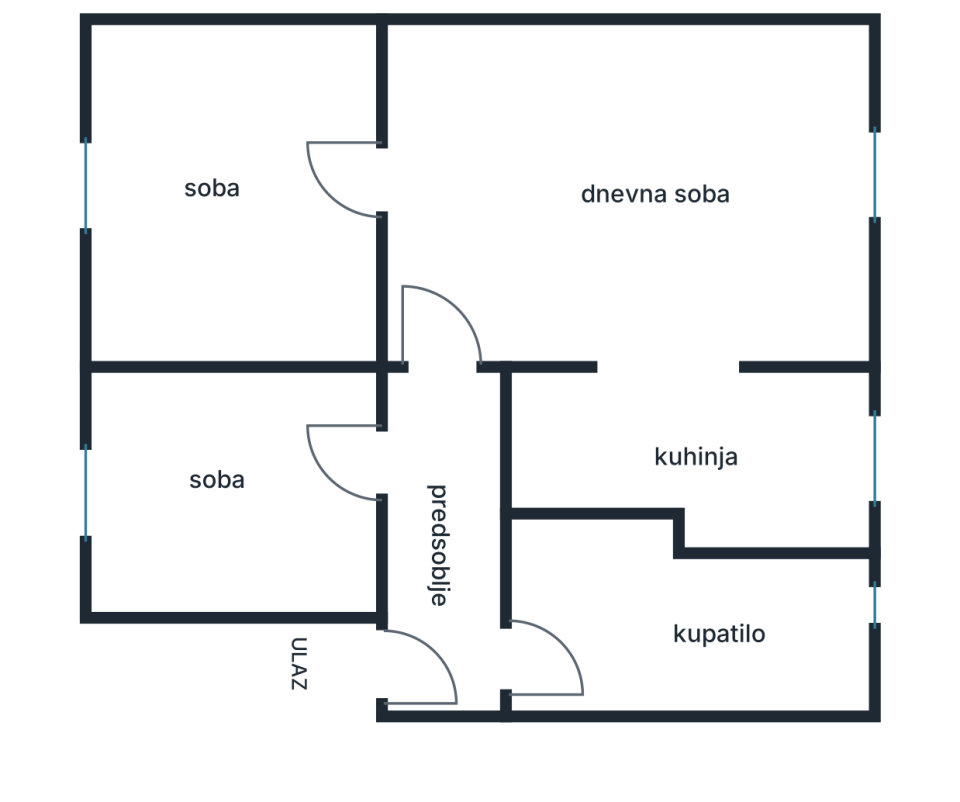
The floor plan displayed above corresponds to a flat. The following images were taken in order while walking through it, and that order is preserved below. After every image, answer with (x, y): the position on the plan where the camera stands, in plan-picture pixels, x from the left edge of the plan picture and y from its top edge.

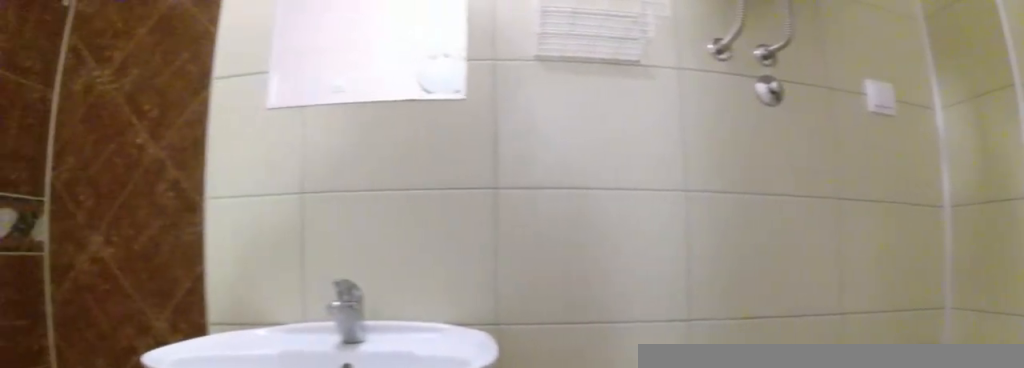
(783, 680)
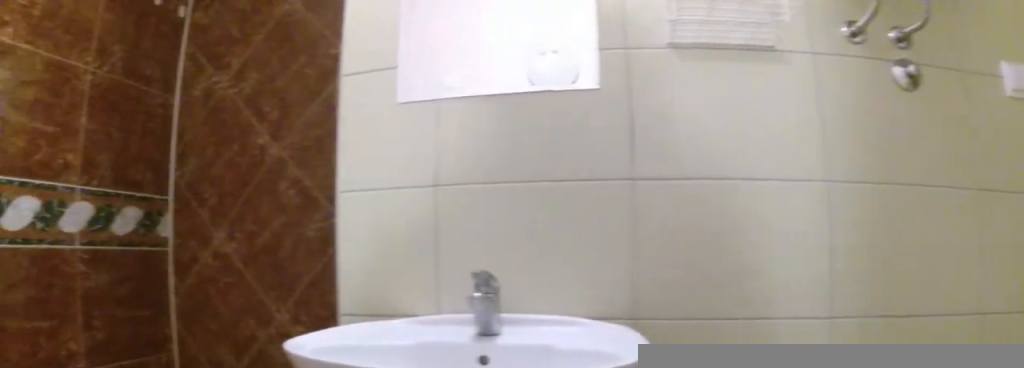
(789, 683)
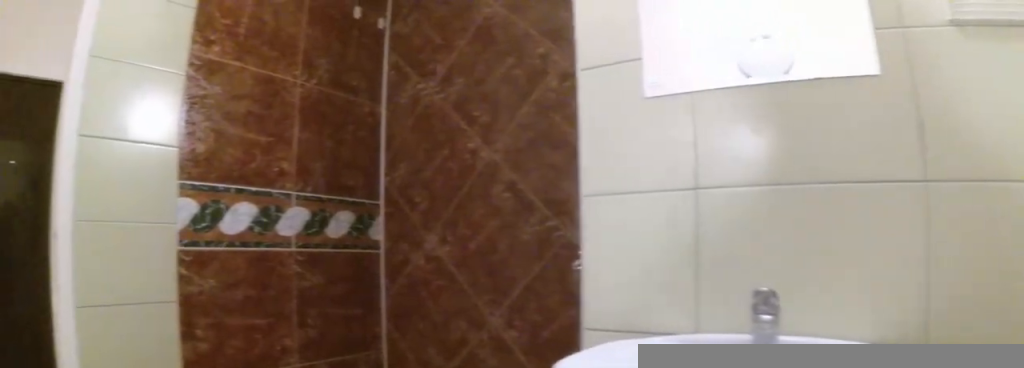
(805, 683)
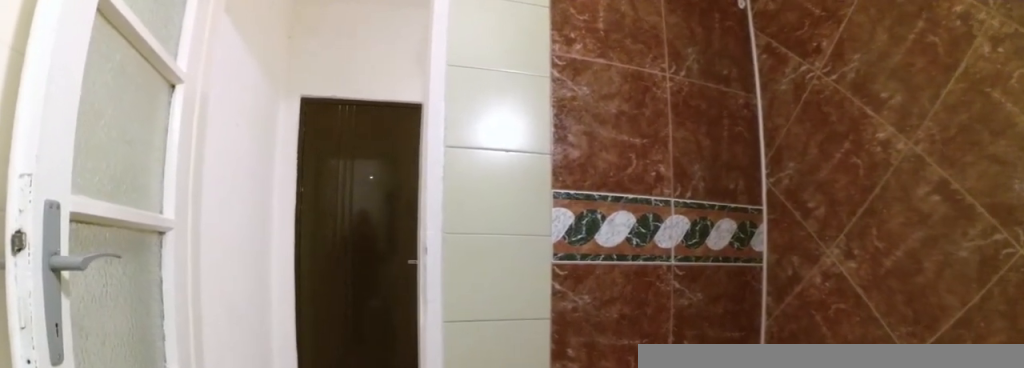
(796, 655)
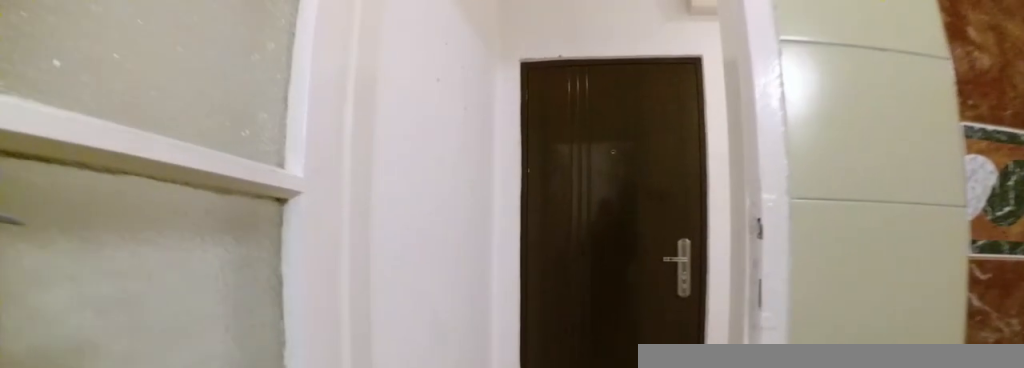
(660, 655)
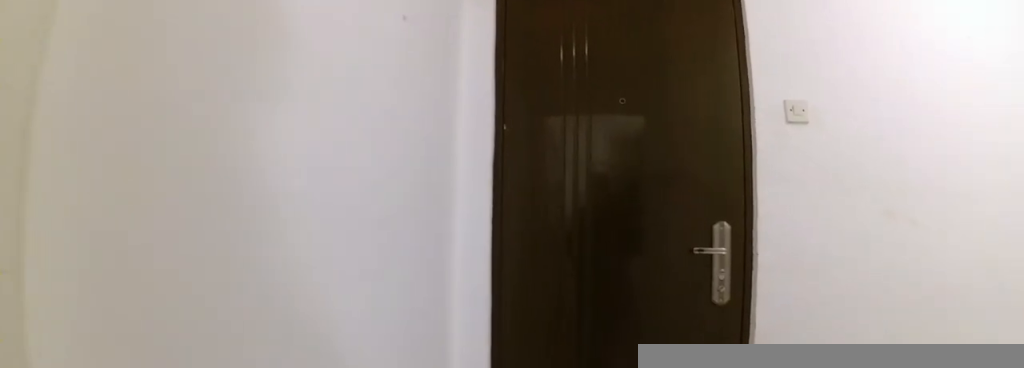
(541, 655)
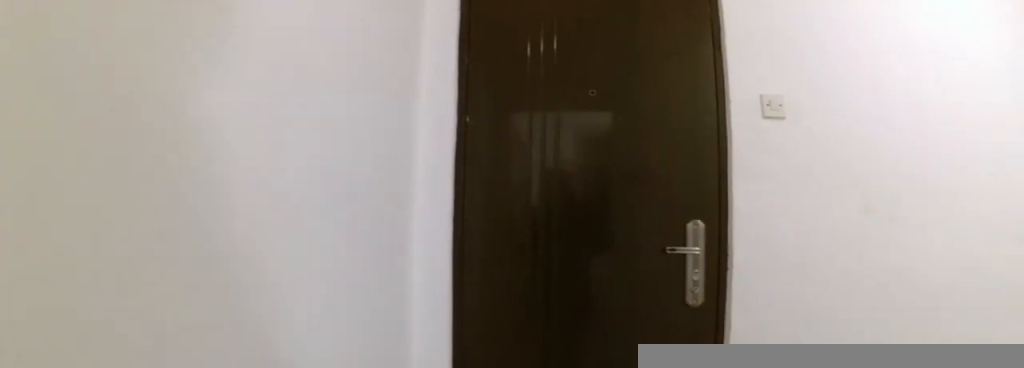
(524, 655)
